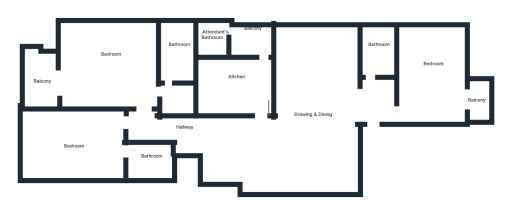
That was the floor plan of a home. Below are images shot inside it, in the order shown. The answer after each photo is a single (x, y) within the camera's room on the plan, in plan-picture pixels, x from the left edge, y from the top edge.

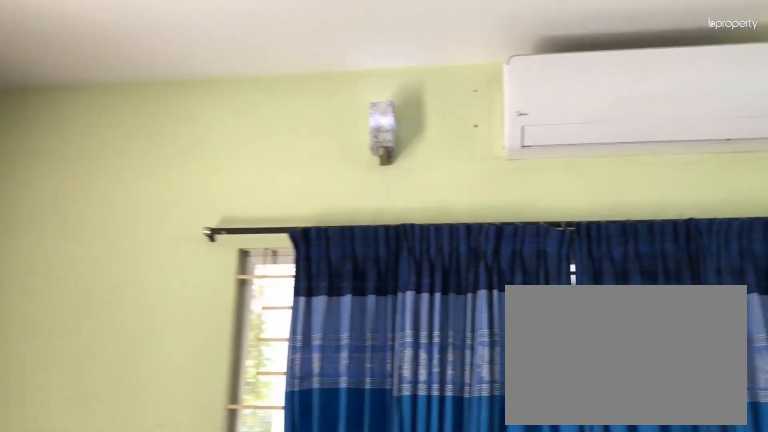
(101, 57)
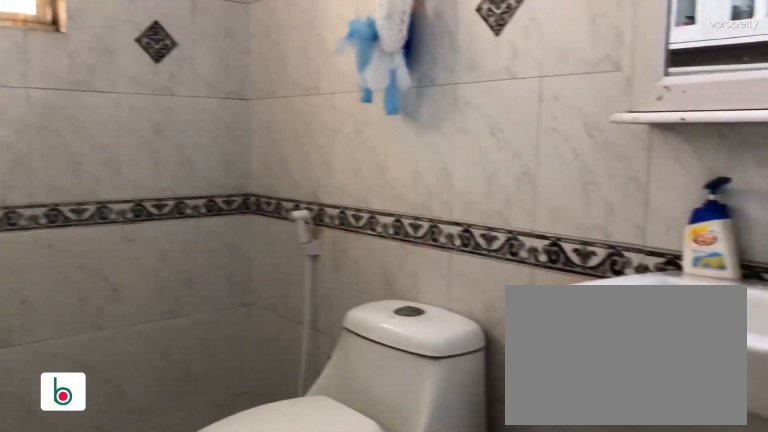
(177, 51)
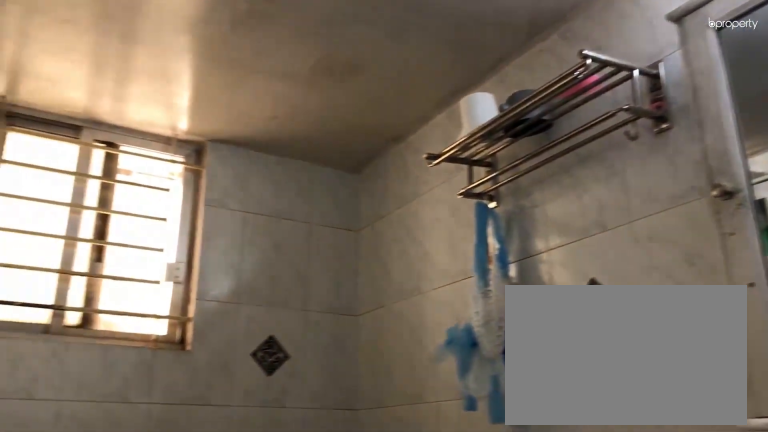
(177, 51)
